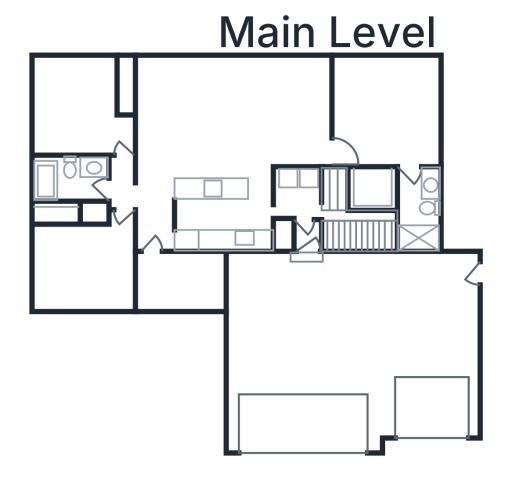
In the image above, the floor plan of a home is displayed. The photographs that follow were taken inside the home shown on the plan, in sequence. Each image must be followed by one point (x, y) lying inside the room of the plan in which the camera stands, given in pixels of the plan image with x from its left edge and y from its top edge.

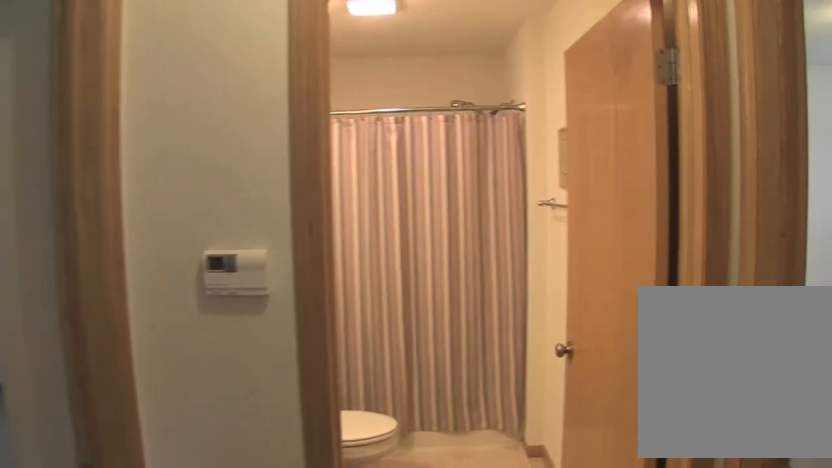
(122, 183)
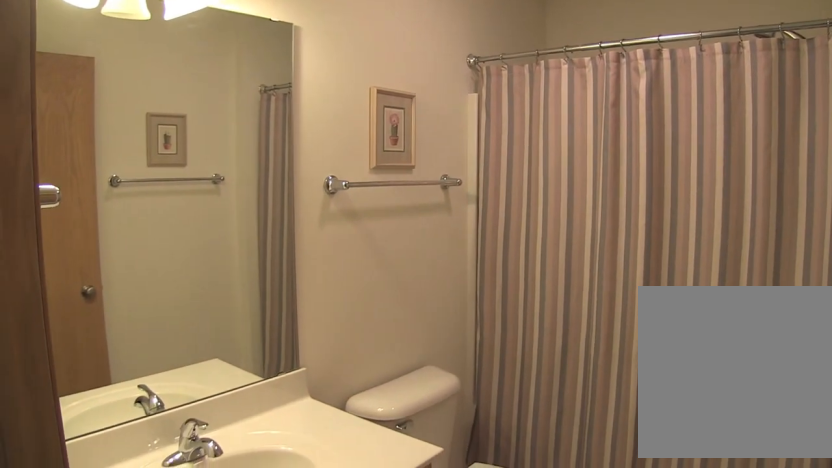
(73, 180)
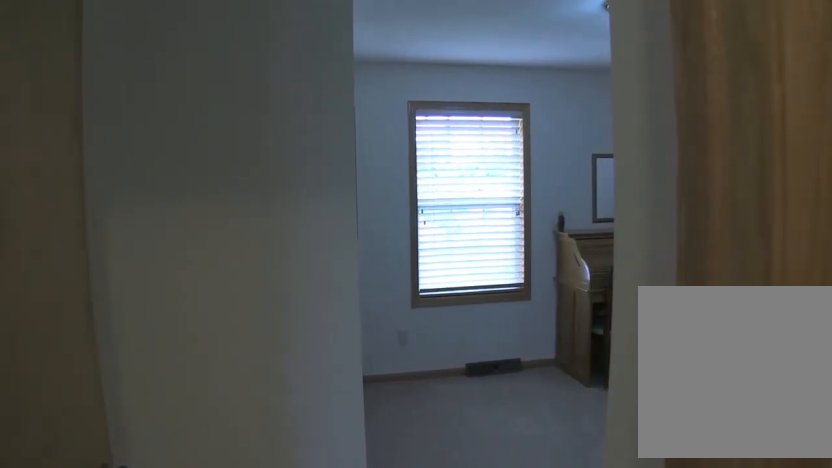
(88, 265)
